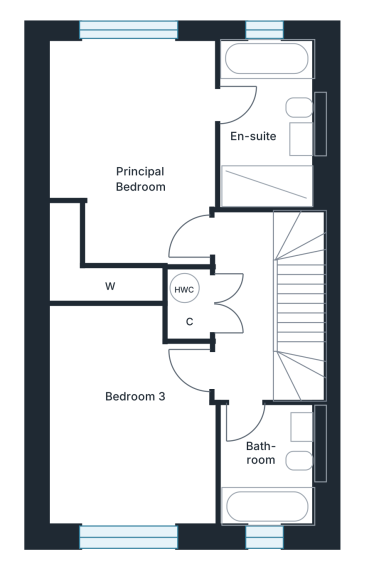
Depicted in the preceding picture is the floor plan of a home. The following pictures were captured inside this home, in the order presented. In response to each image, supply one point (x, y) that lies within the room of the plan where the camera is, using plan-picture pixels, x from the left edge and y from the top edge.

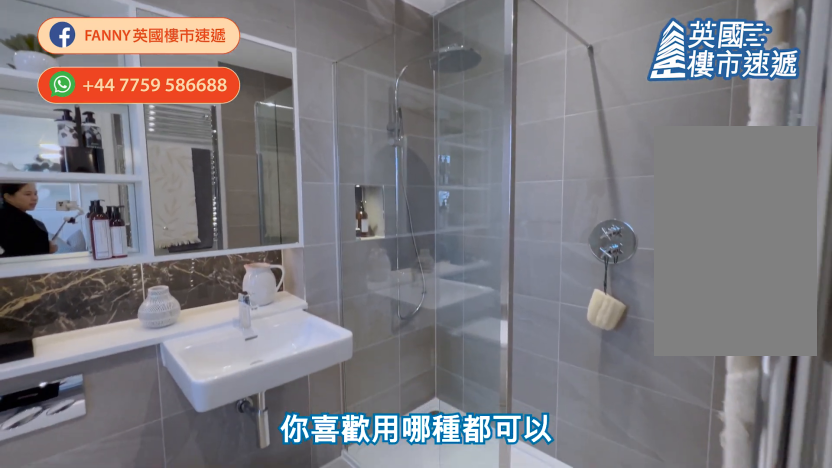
(271, 120)
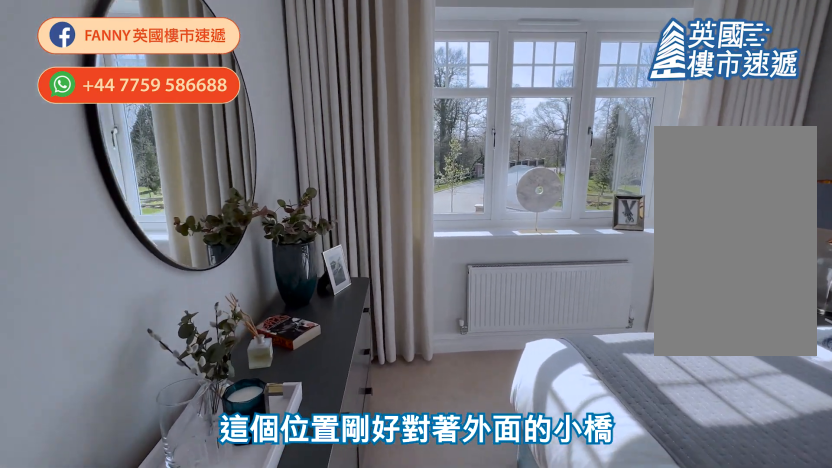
(130, 421)
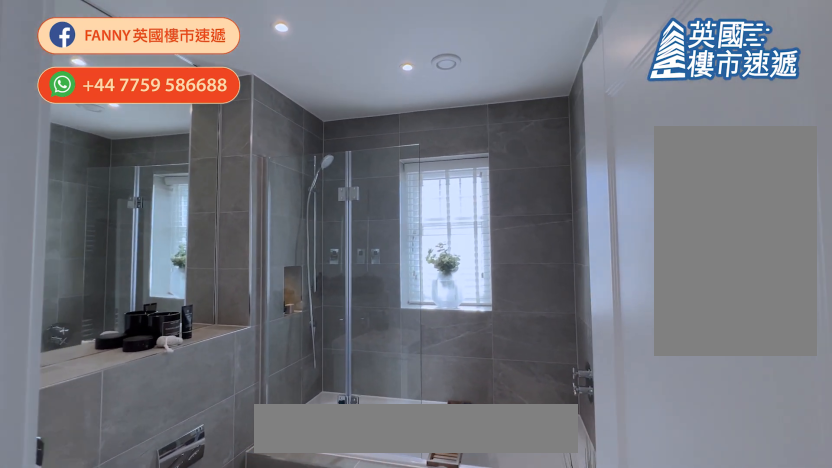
(305, 511)
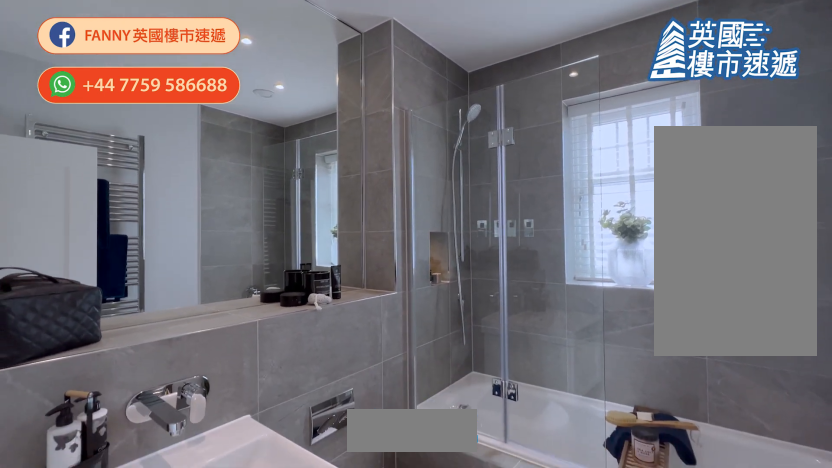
(234, 518)
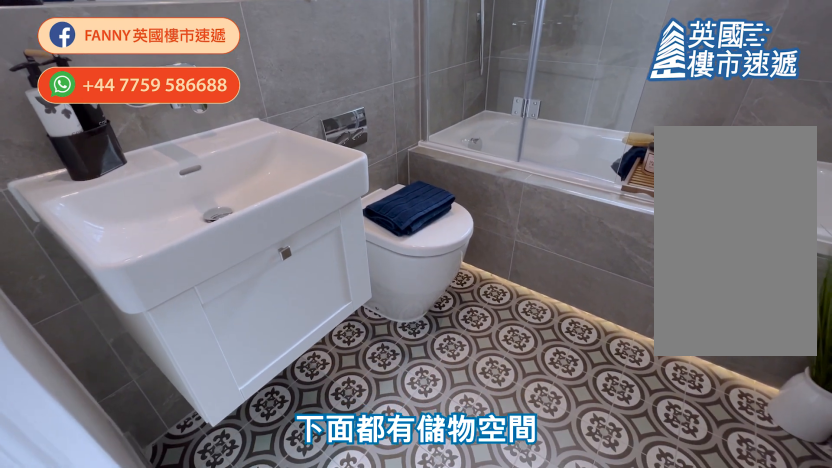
(234, 518)
